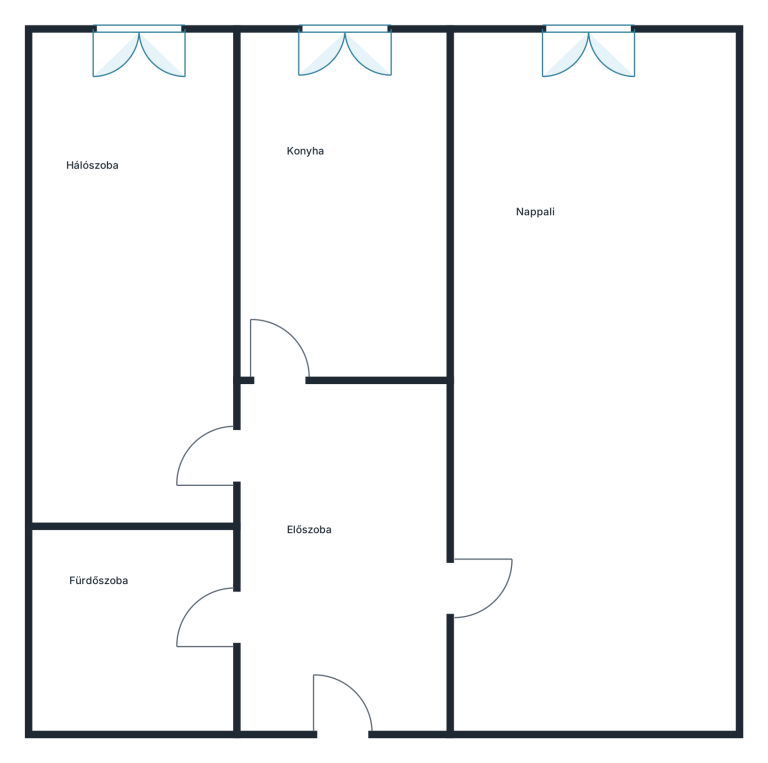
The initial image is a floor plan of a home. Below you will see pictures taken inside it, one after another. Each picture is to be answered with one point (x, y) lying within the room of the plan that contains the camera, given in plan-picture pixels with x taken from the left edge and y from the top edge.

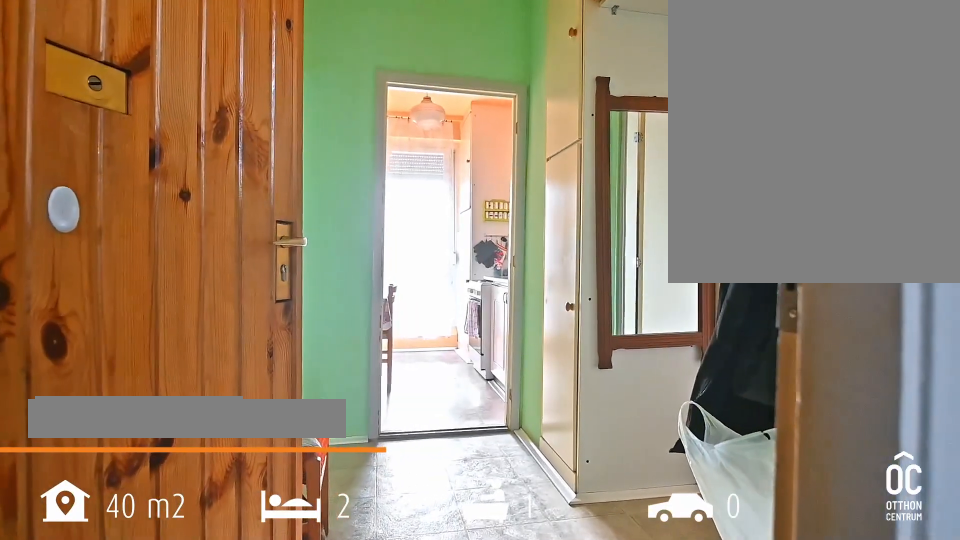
(345, 551)
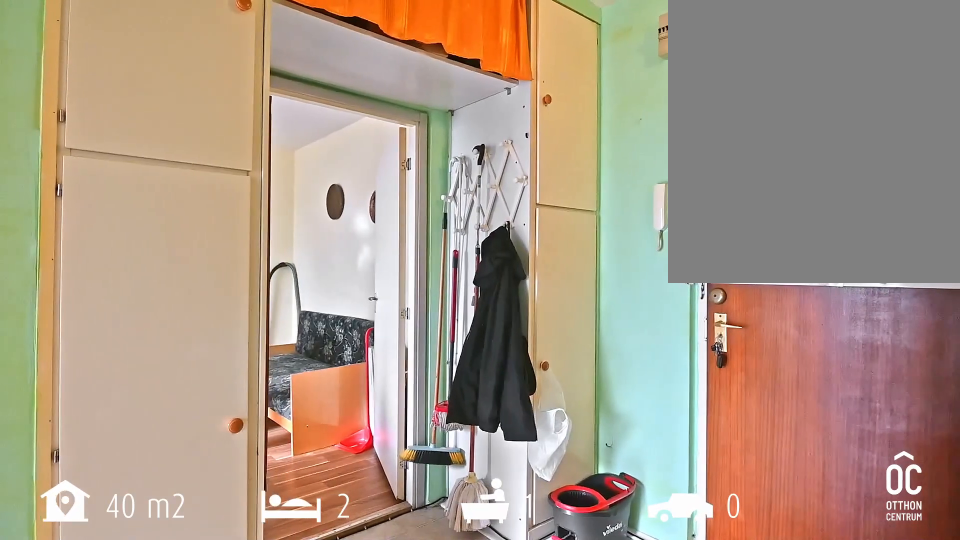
(345, 551)
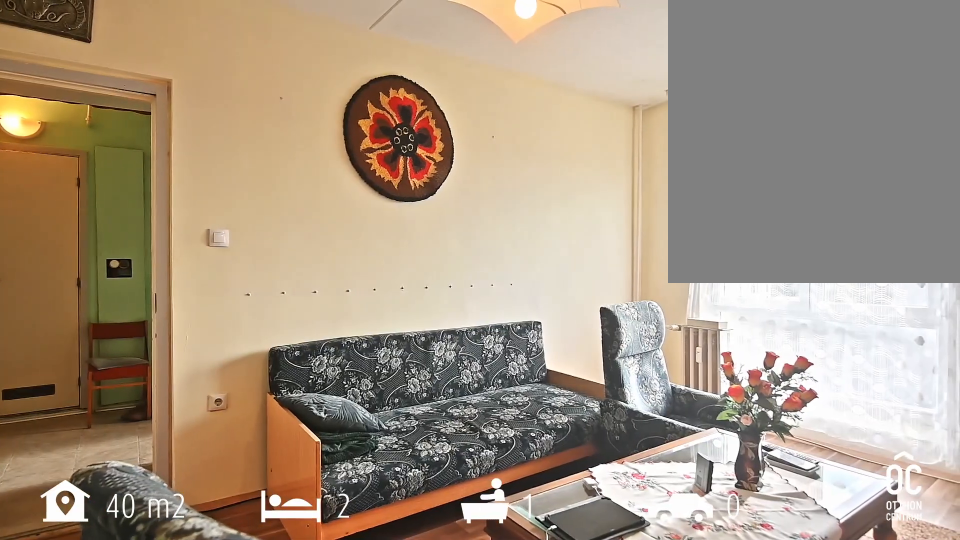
(591, 395)
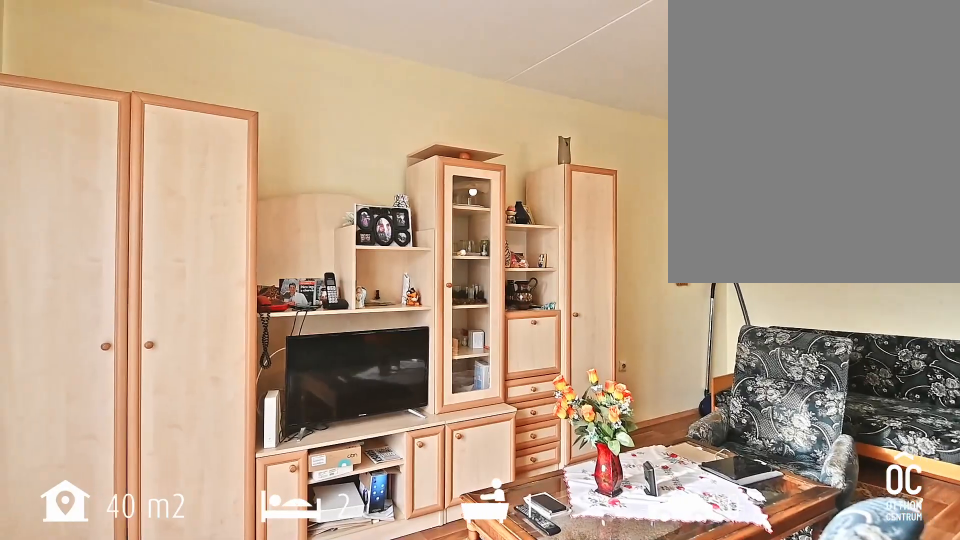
(591, 395)
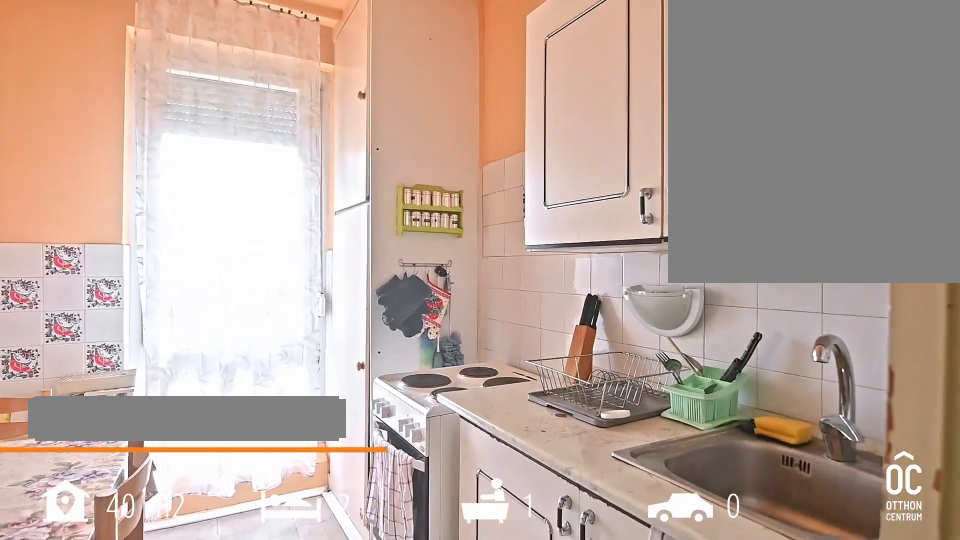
(345, 211)
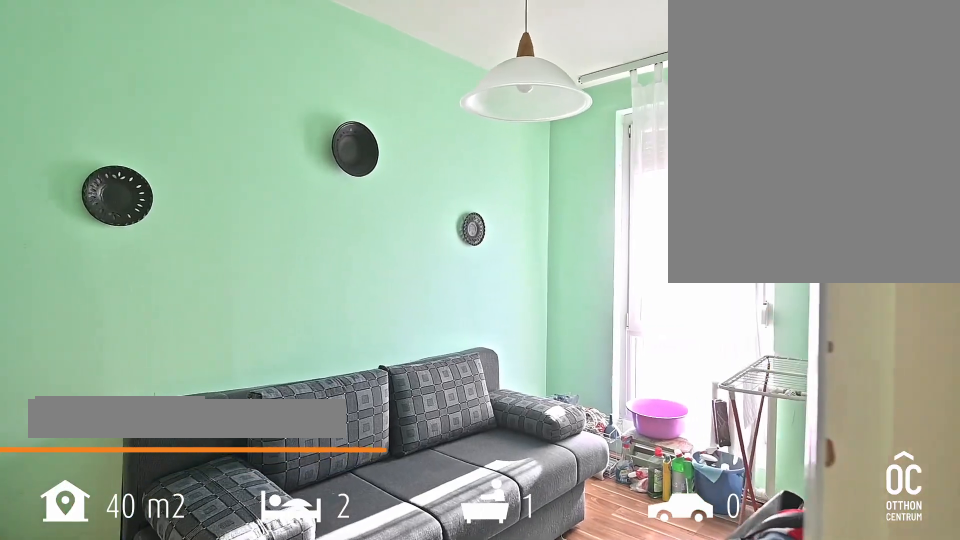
(131, 284)
